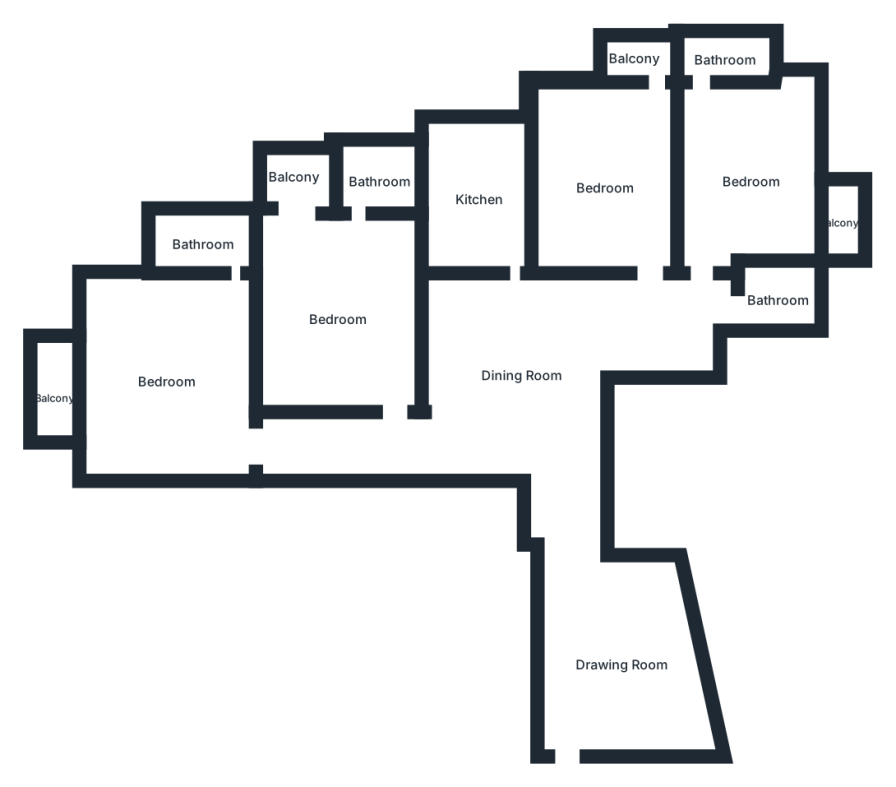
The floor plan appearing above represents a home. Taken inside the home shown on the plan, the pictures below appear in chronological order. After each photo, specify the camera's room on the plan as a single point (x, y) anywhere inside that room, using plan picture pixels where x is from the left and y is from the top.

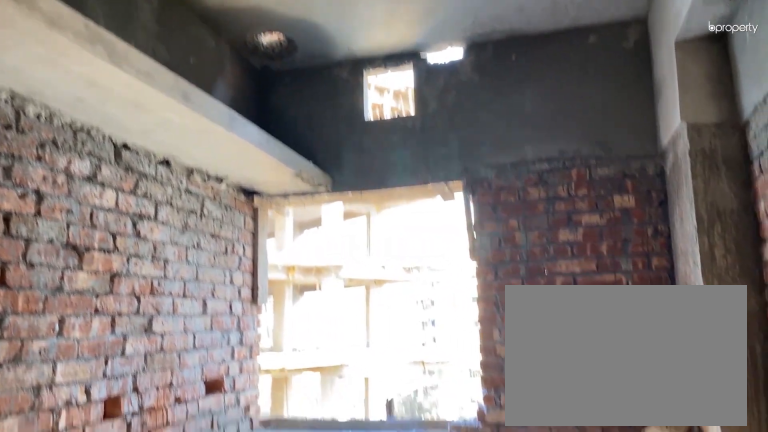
(479, 196)
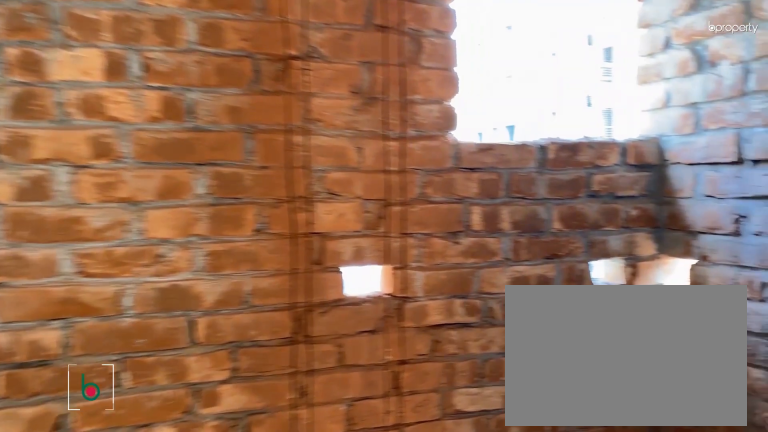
(727, 54)
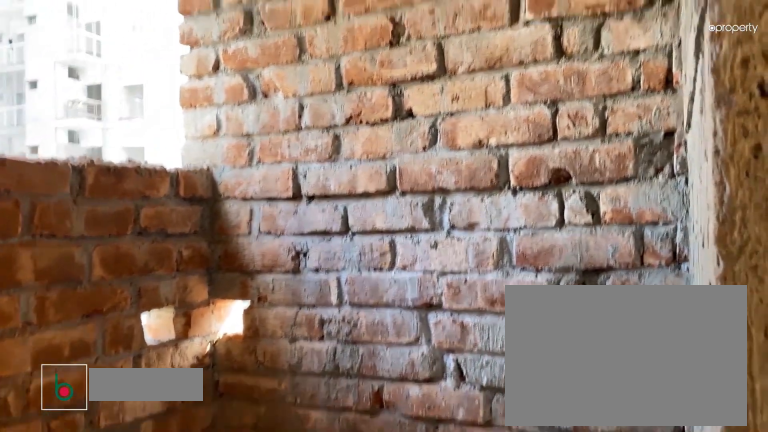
(727, 54)
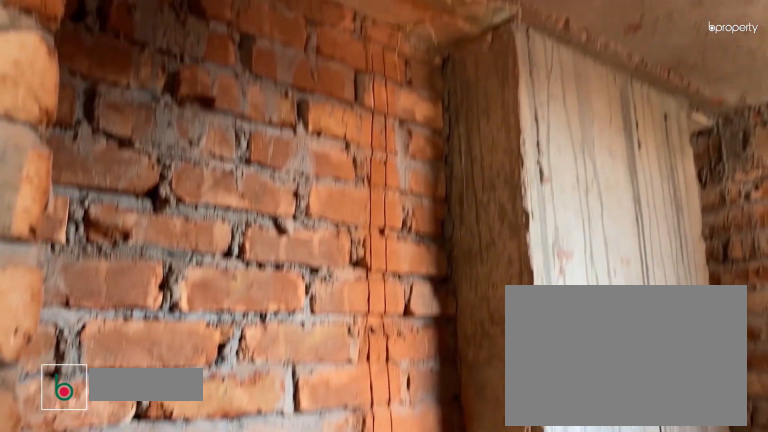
(777, 299)
